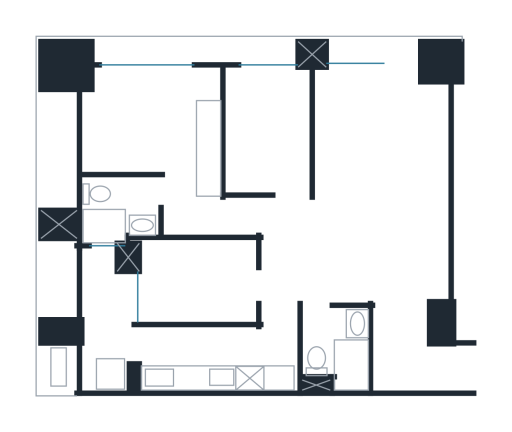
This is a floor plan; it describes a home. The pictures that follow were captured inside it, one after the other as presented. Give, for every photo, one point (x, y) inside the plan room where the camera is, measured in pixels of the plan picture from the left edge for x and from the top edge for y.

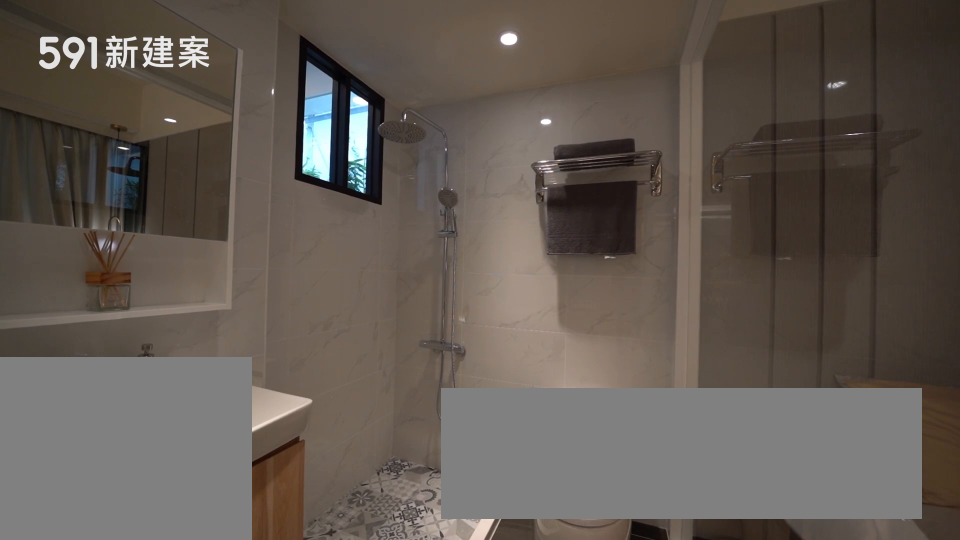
(116, 211)
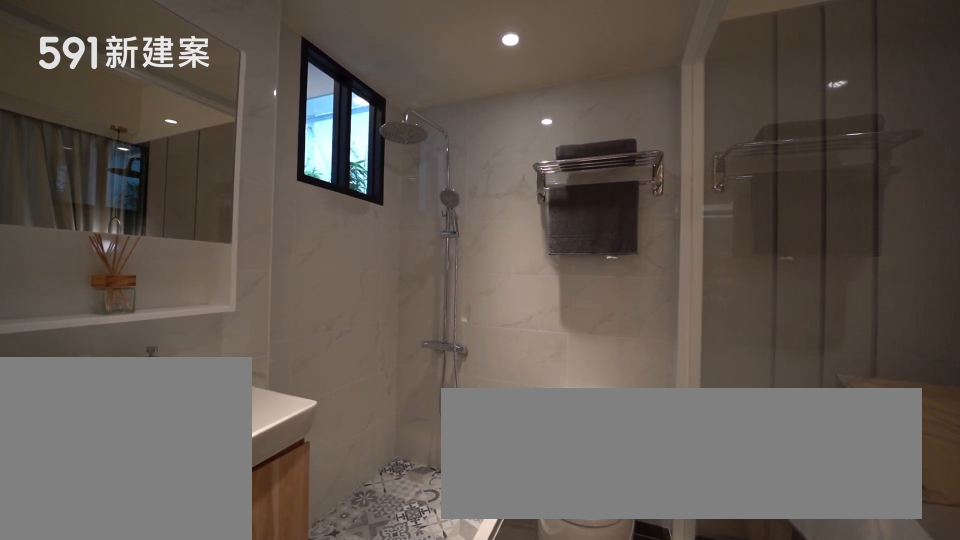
(116, 211)
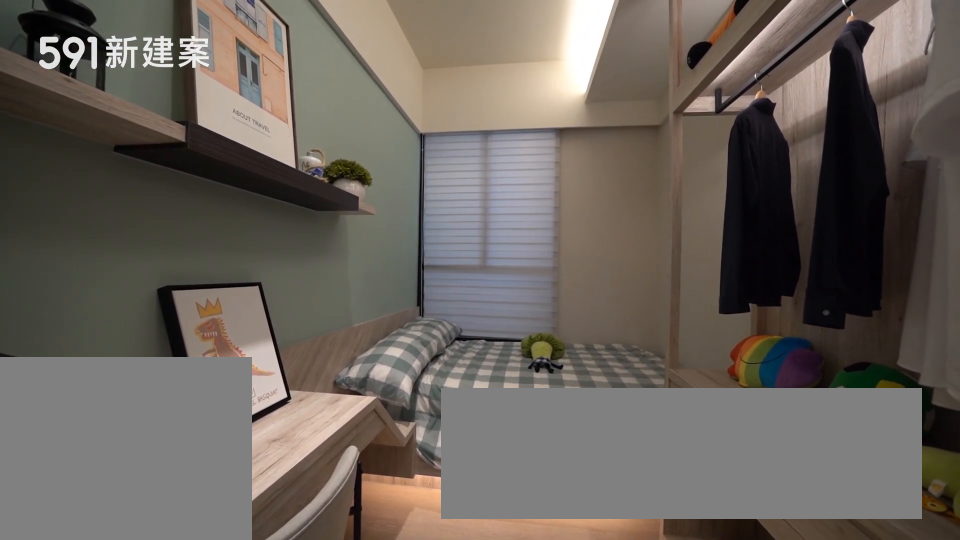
(194, 280)
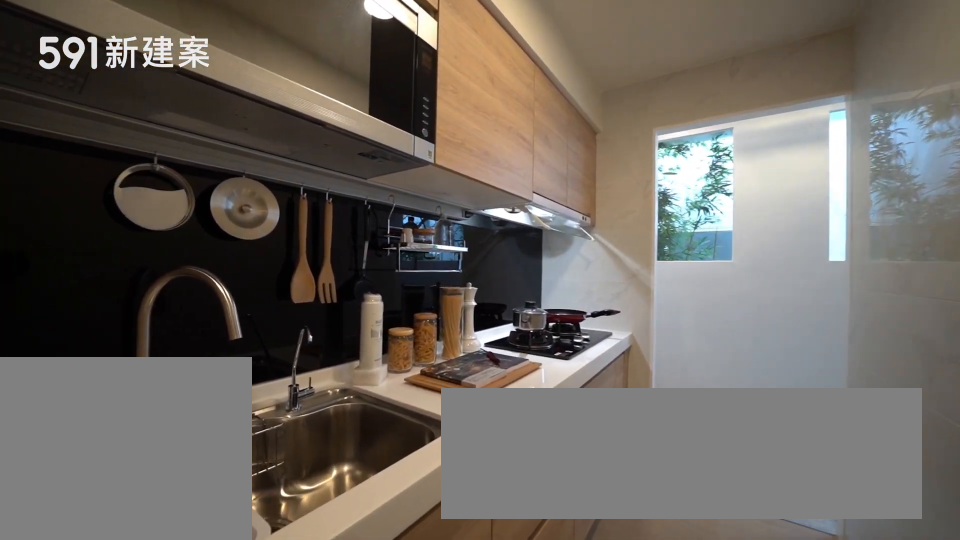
(217, 359)
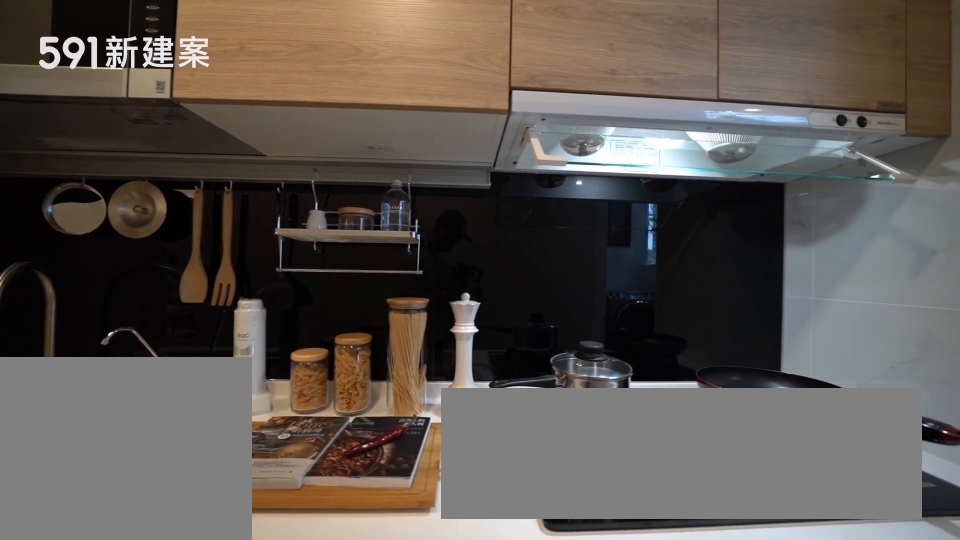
(217, 359)
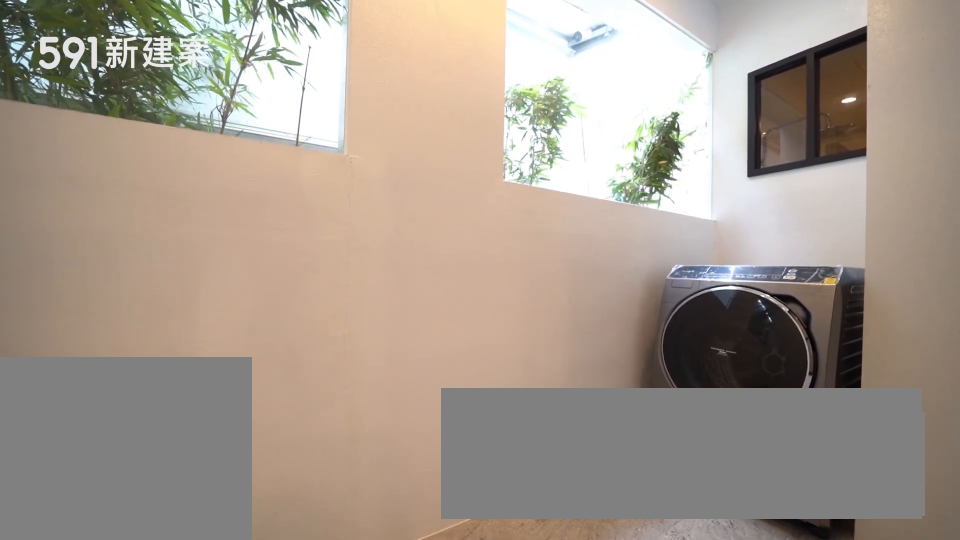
(102, 319)
